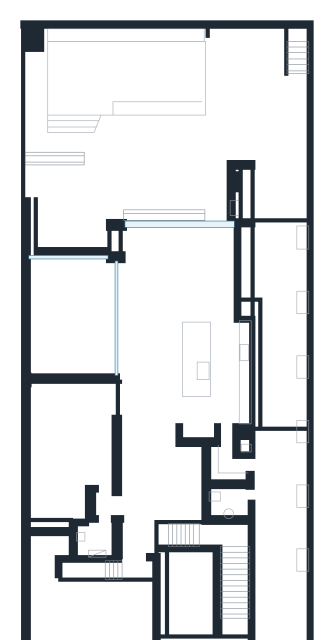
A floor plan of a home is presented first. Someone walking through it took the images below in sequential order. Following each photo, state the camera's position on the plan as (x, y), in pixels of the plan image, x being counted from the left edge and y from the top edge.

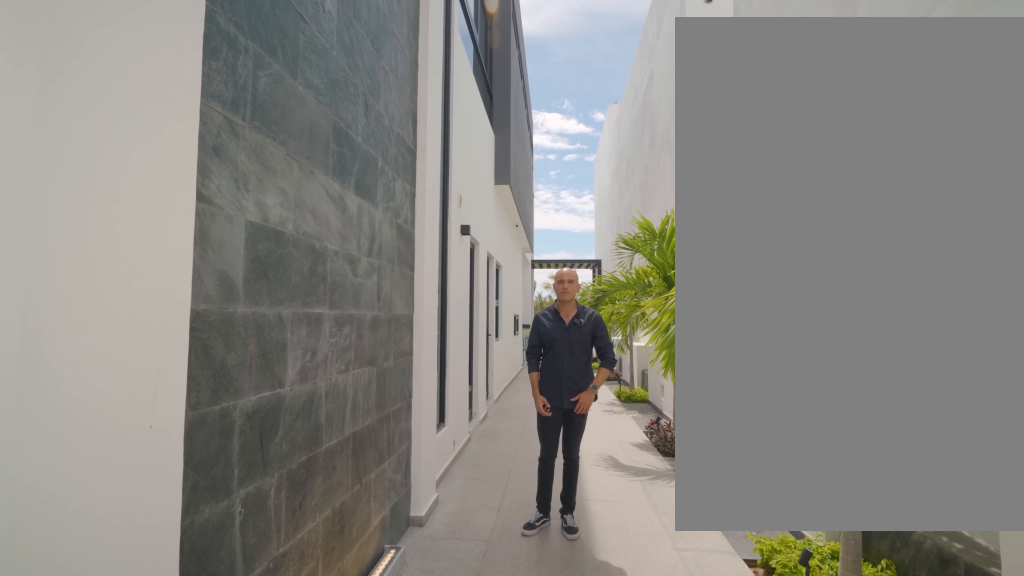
(285, 622)
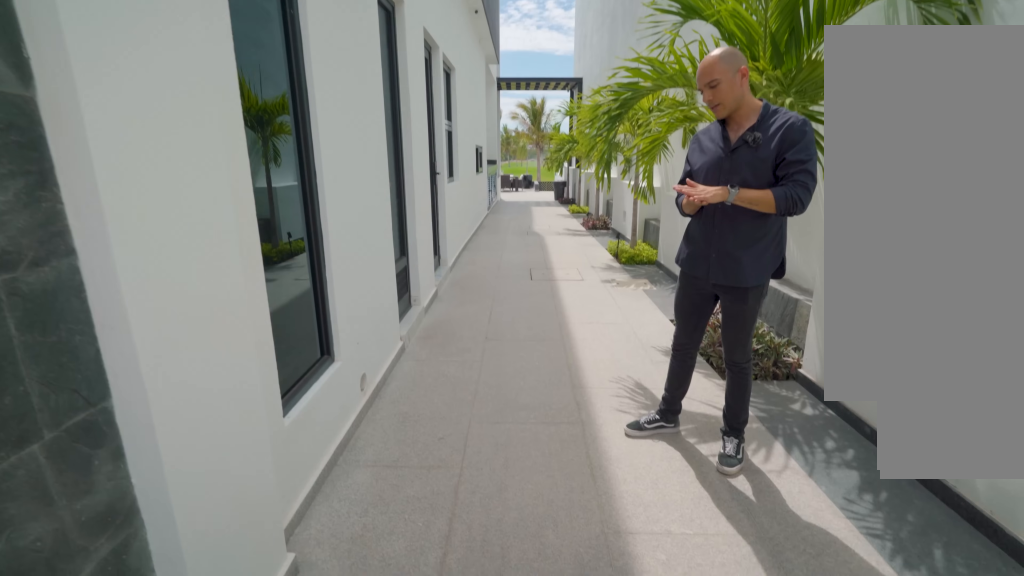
(276, 586)
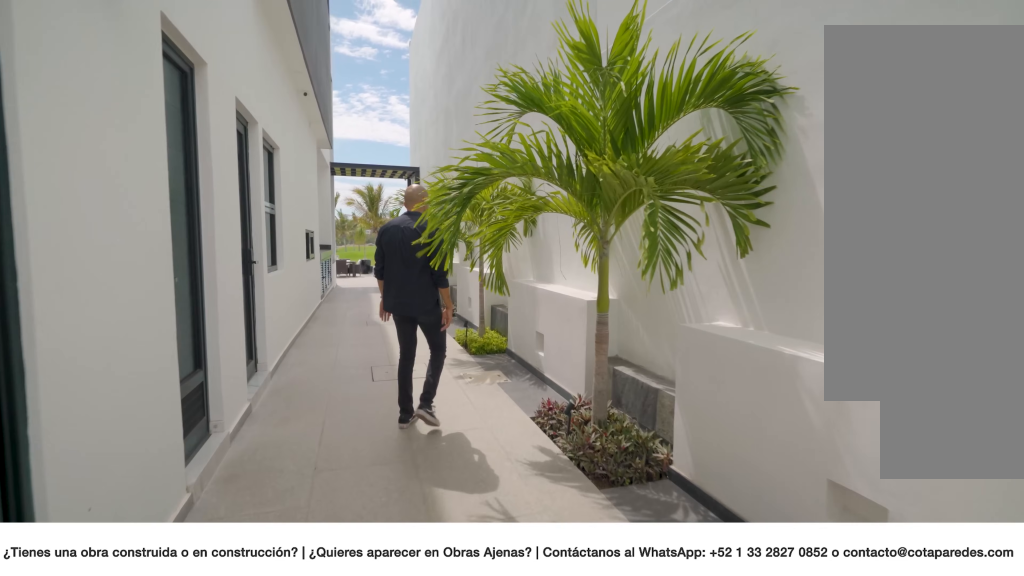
(278, 555)
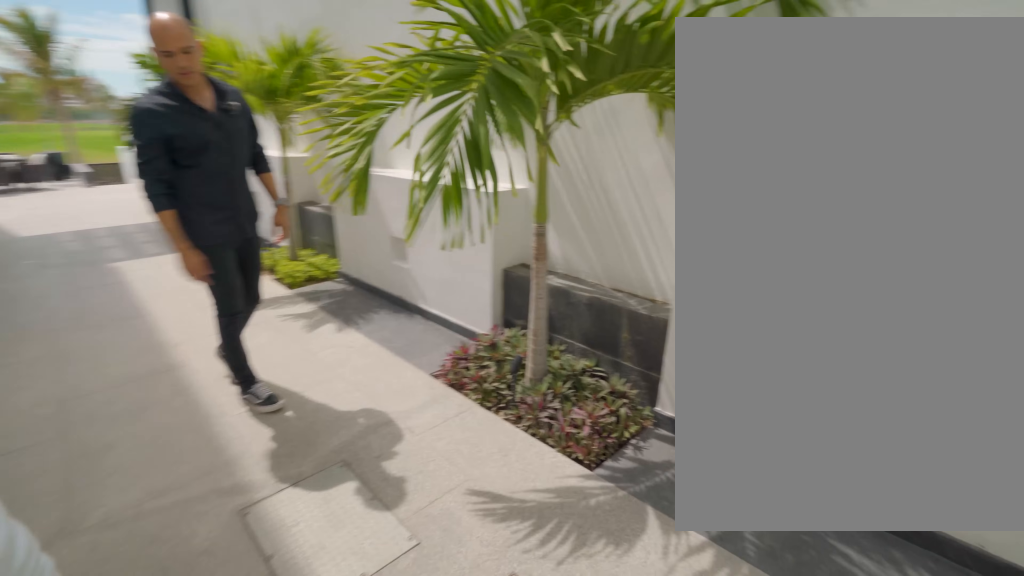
(282, 463)
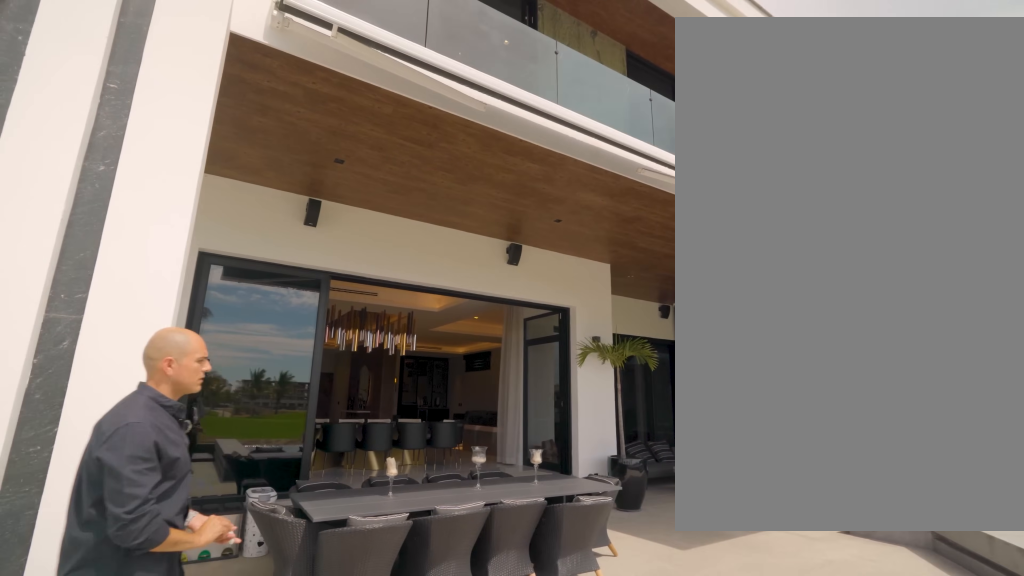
(218, 165)
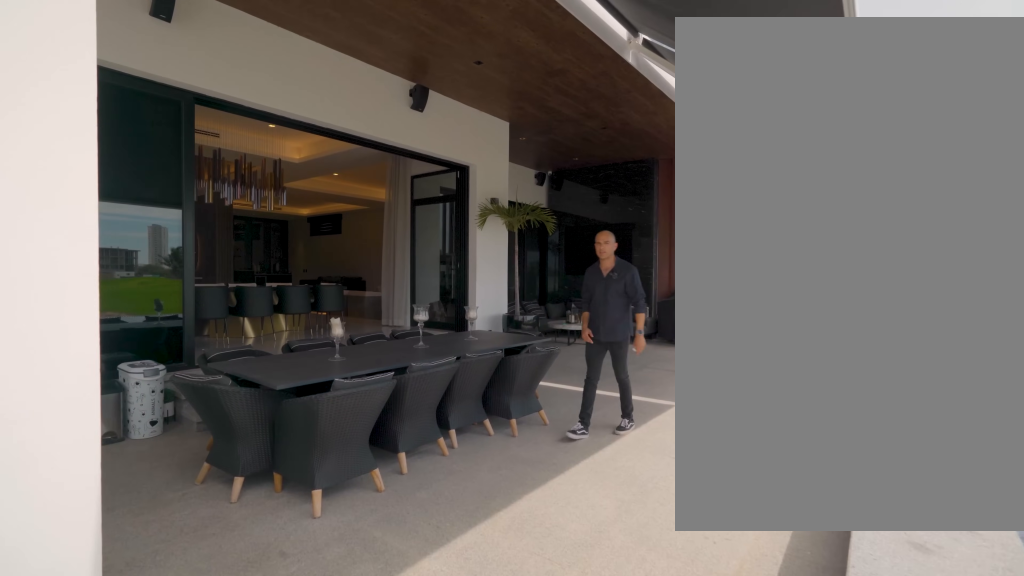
(232, 108)
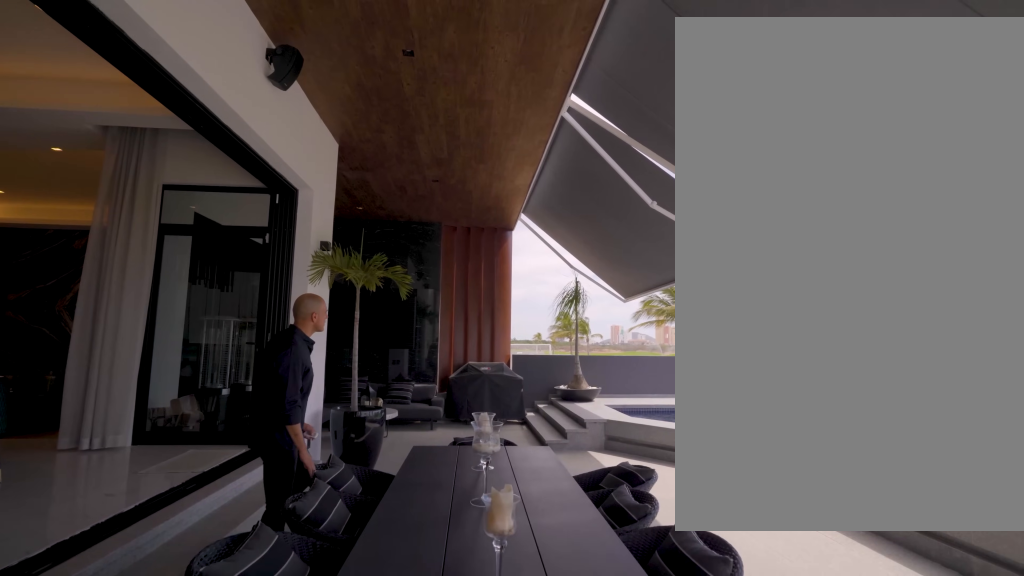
(223, 163)
